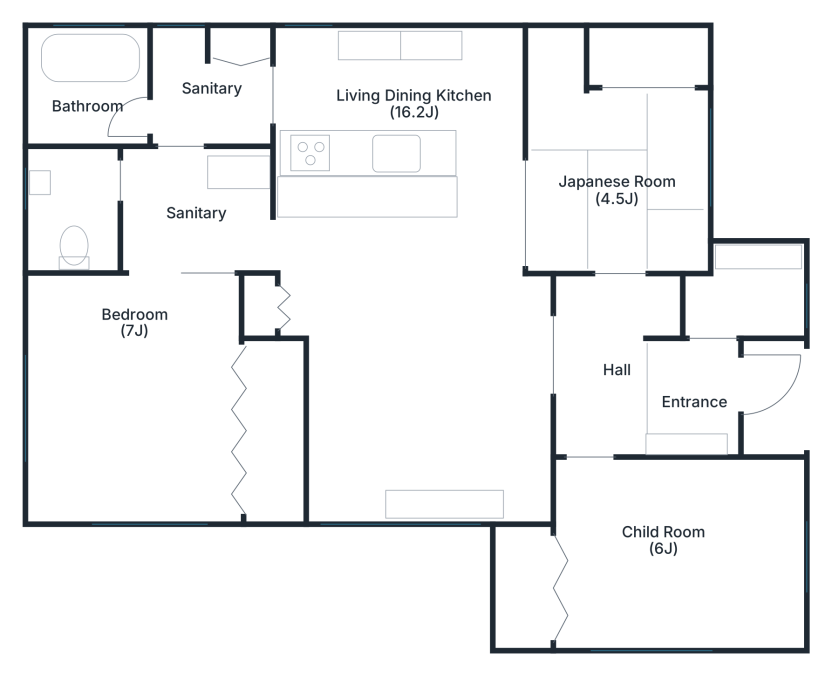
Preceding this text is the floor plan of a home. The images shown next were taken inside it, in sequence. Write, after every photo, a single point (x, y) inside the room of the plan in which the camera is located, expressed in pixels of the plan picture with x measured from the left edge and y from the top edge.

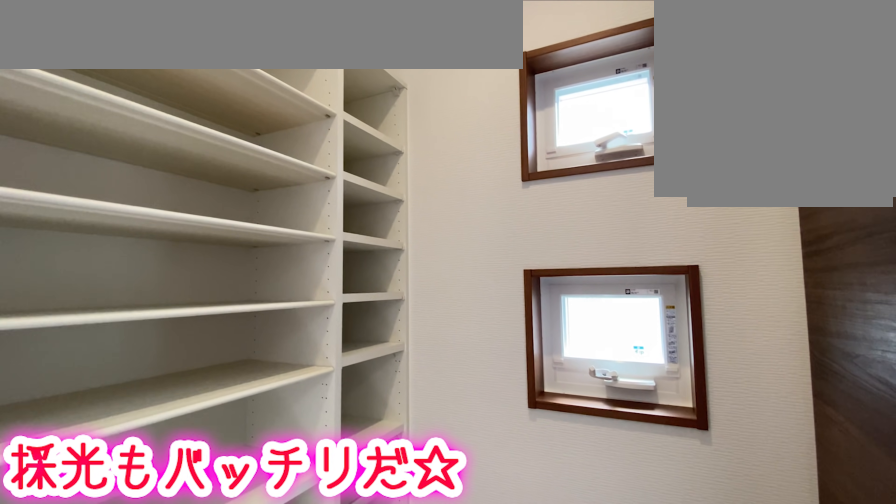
(751, 286)
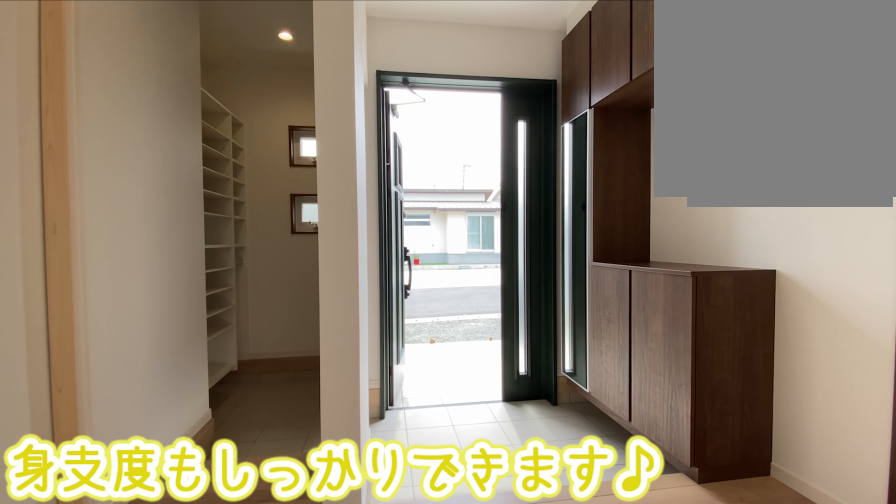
(690, 391)
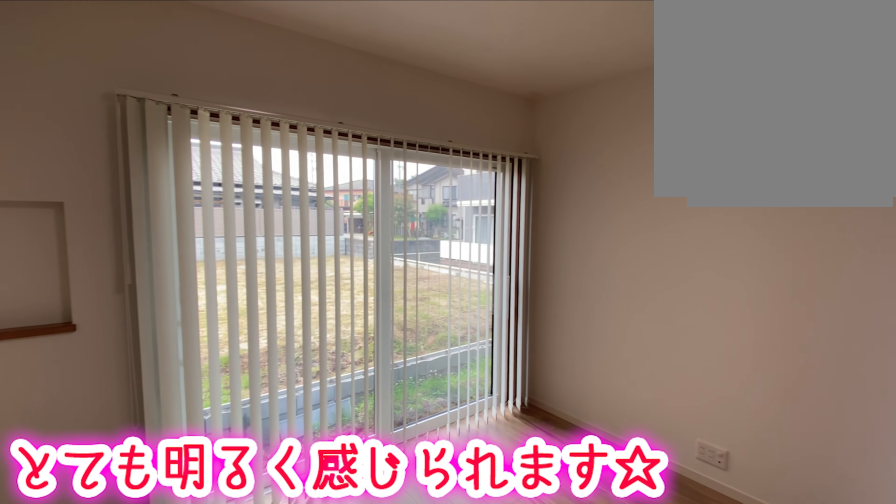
(418, 351)
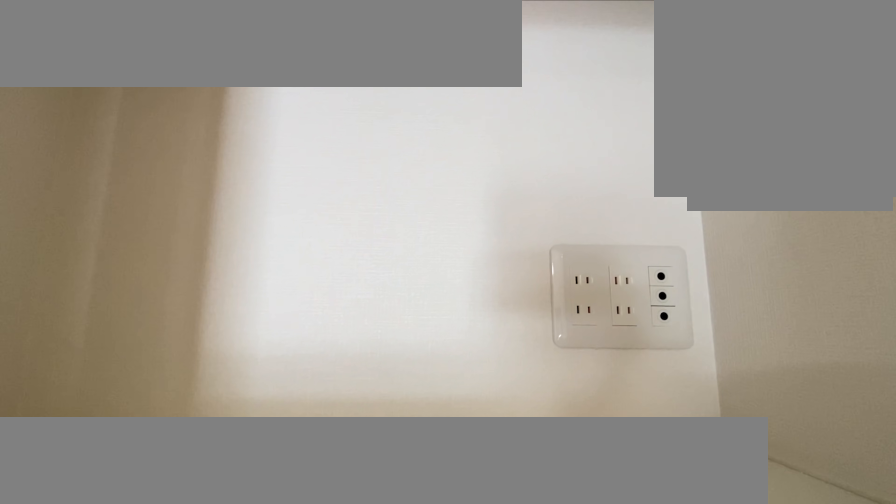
(418, 351)
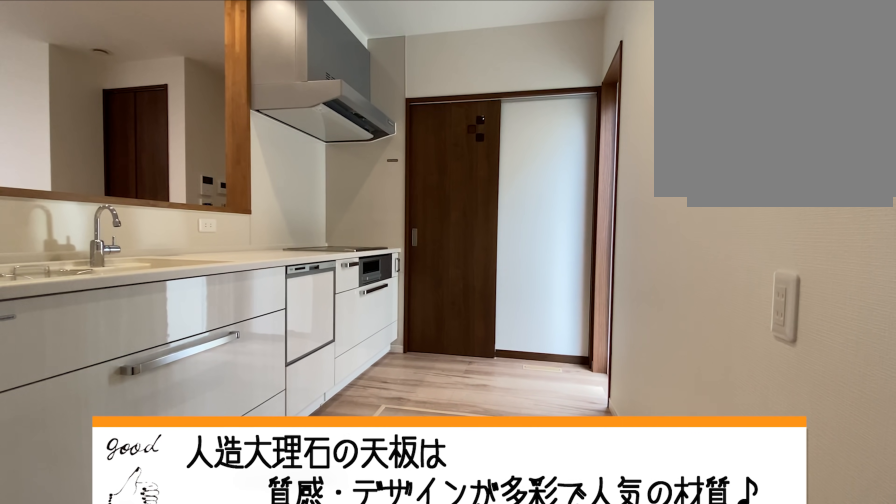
(371, 100)
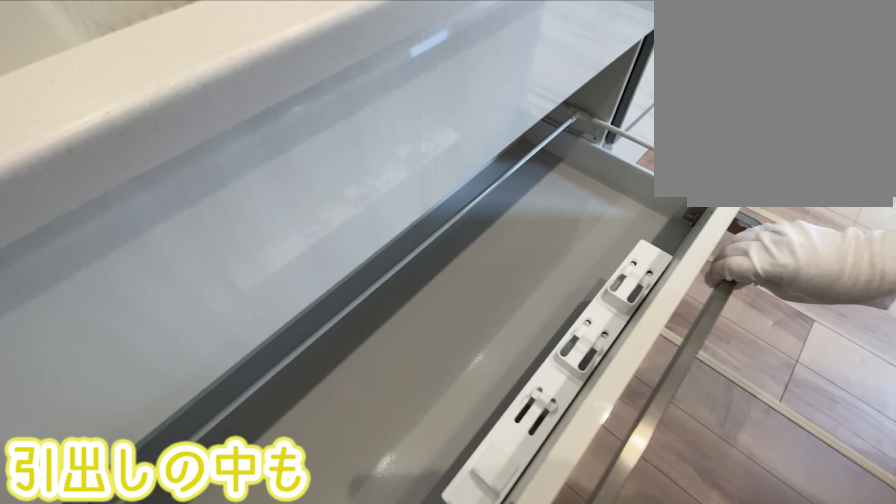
(371, 100)
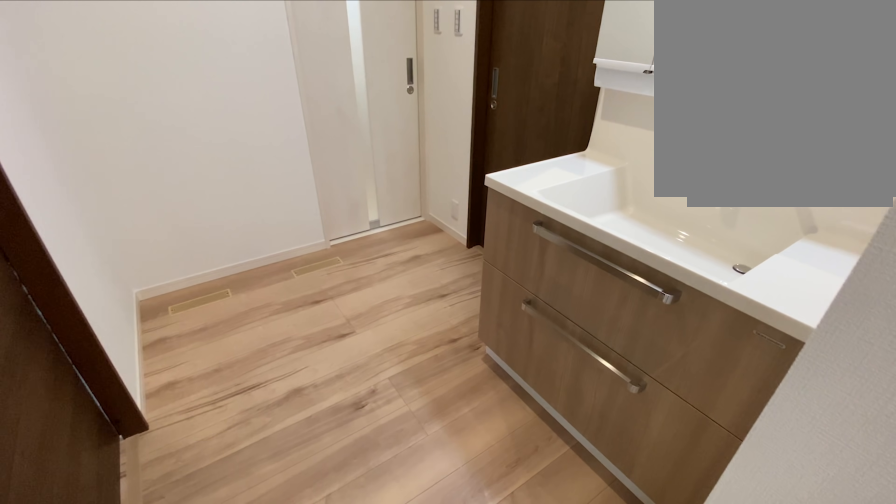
(184, 218)
